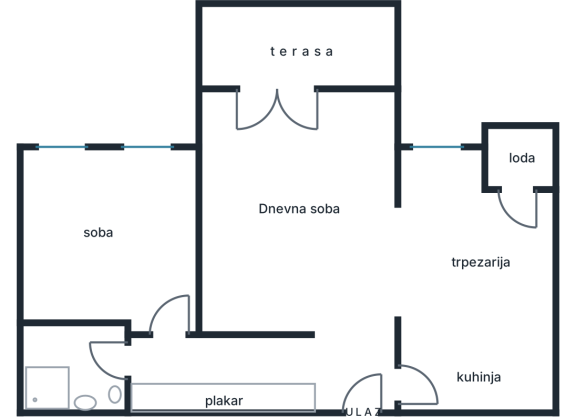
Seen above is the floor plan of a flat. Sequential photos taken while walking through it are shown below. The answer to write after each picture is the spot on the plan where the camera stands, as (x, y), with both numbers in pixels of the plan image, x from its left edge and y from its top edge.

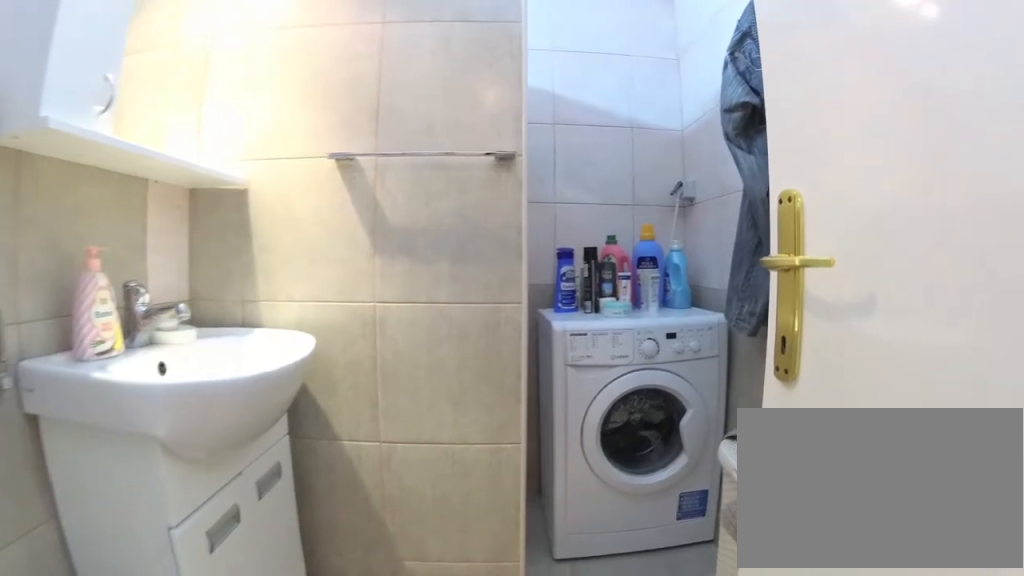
(142, 358)
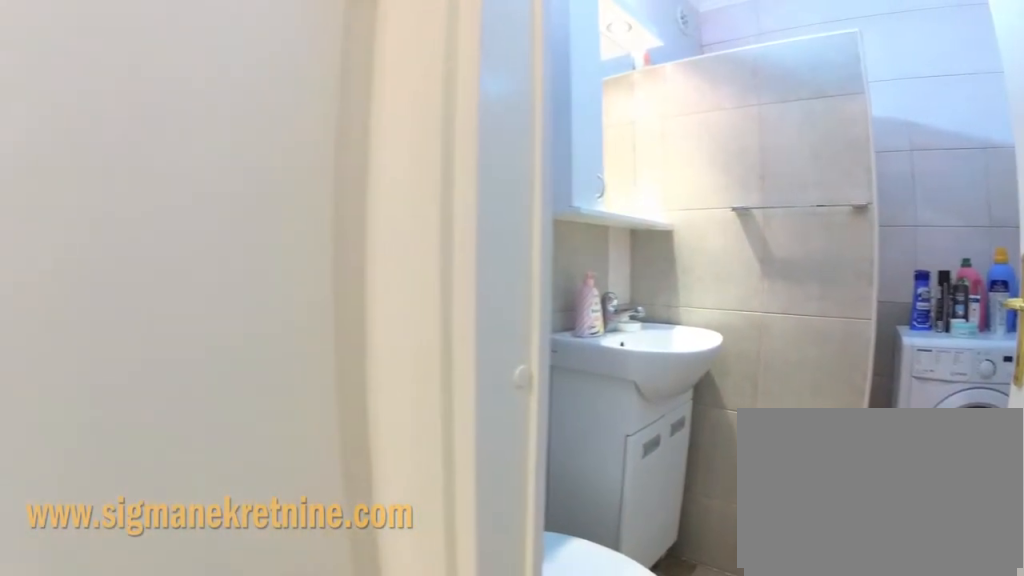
(154, 345)
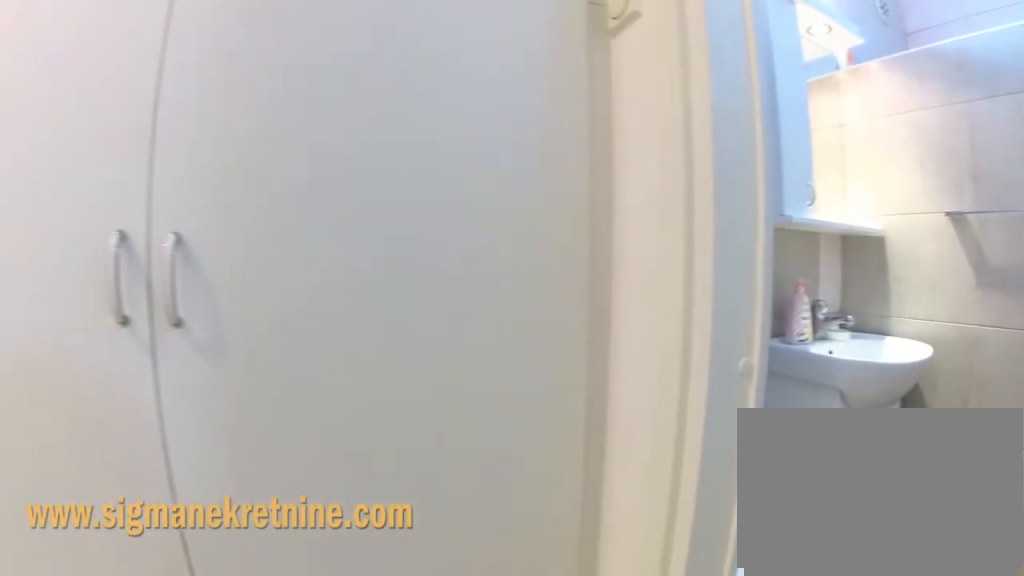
(150, 341)
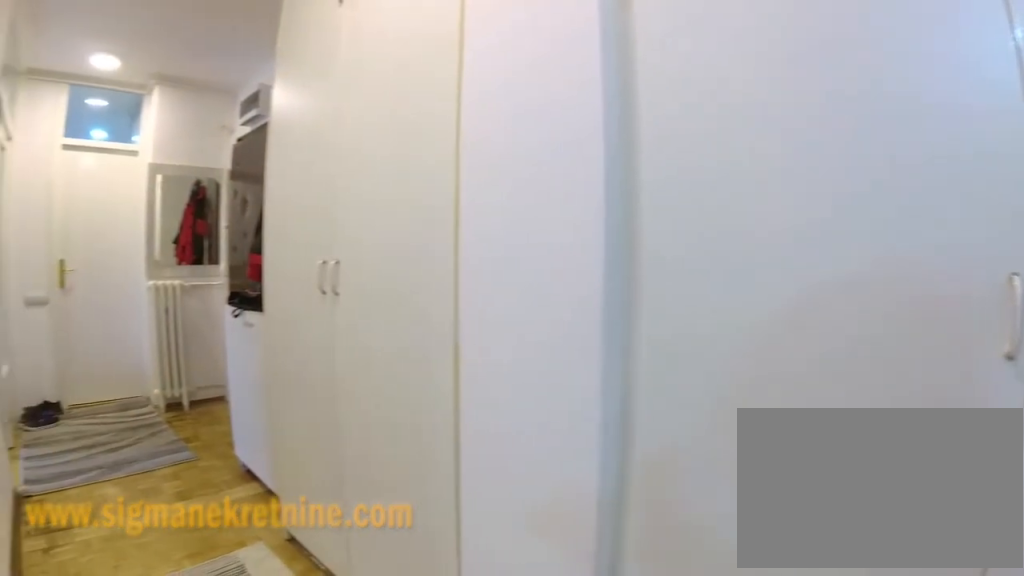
(138, 348)
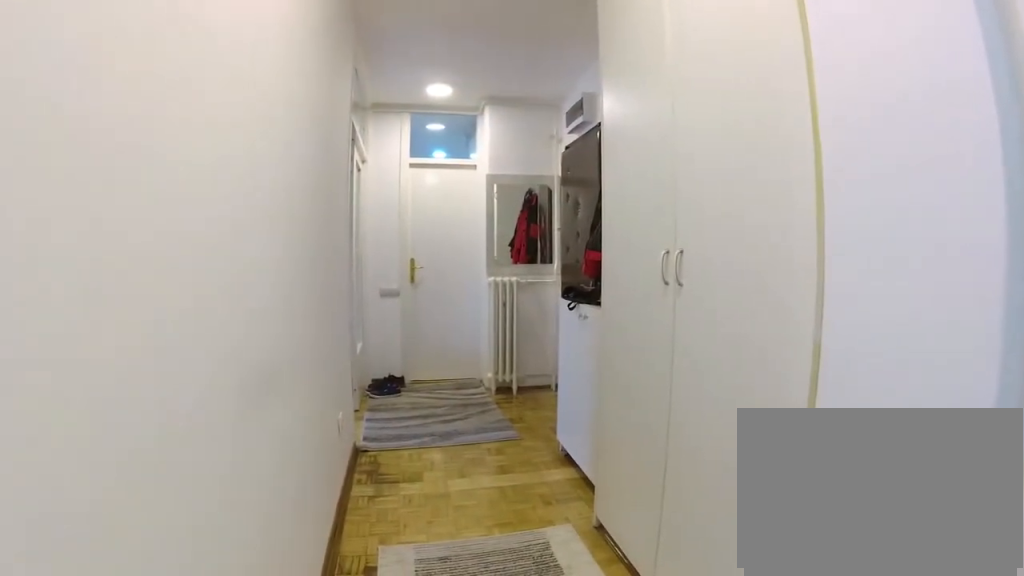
(138, 356)
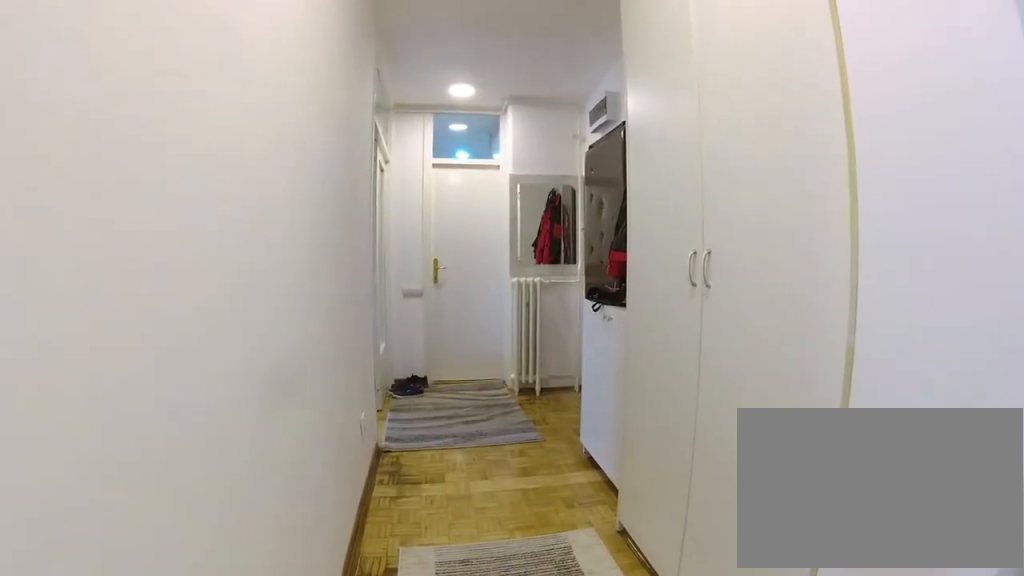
(138, 357)
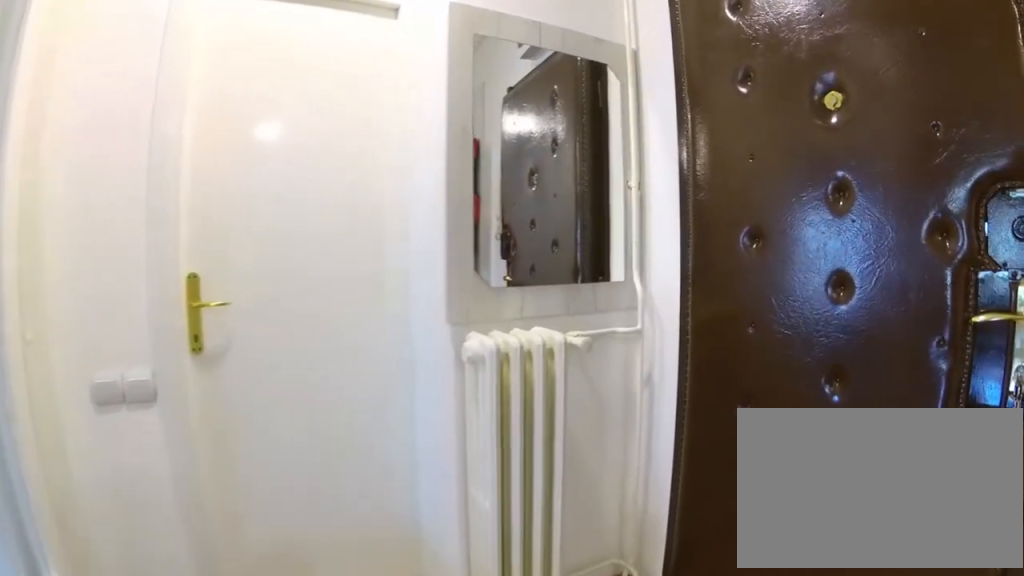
(291, 357)
